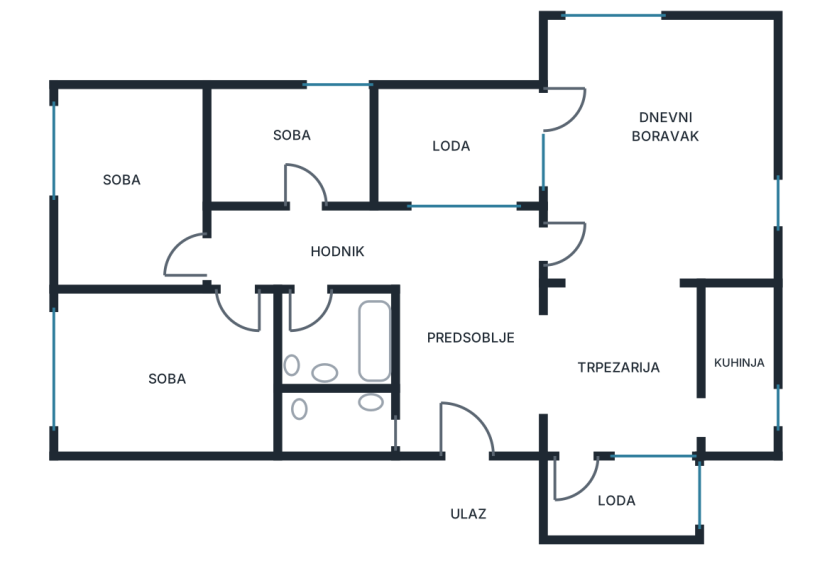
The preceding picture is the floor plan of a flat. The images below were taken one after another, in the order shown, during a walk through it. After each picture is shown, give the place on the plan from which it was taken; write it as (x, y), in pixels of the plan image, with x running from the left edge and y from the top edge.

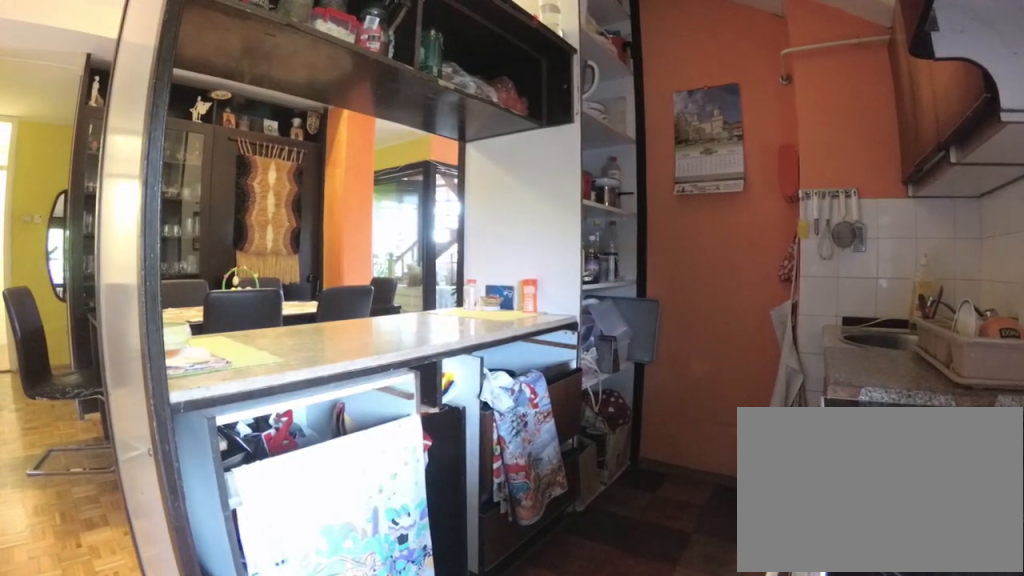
(746, 449)
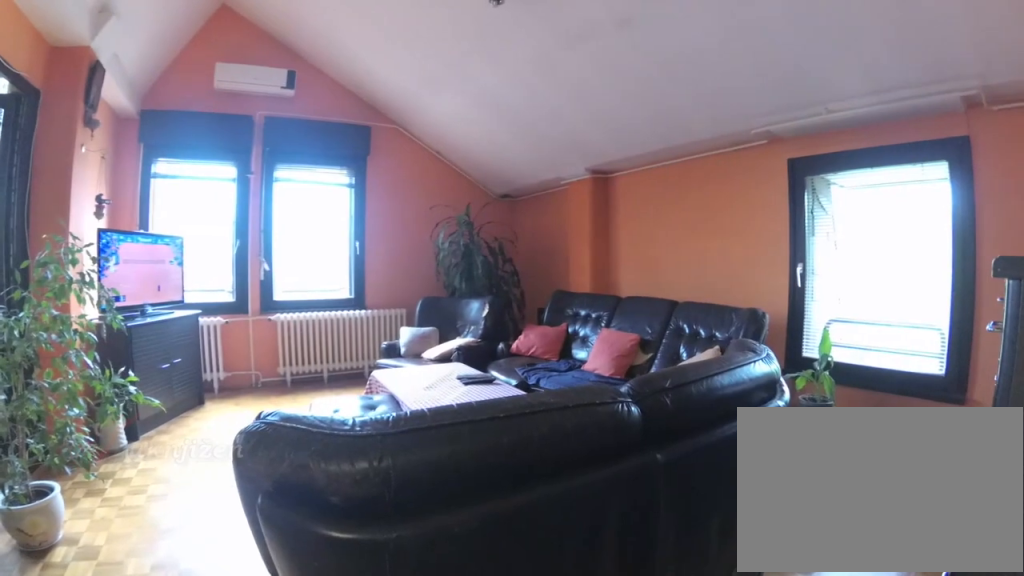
(655, 286)
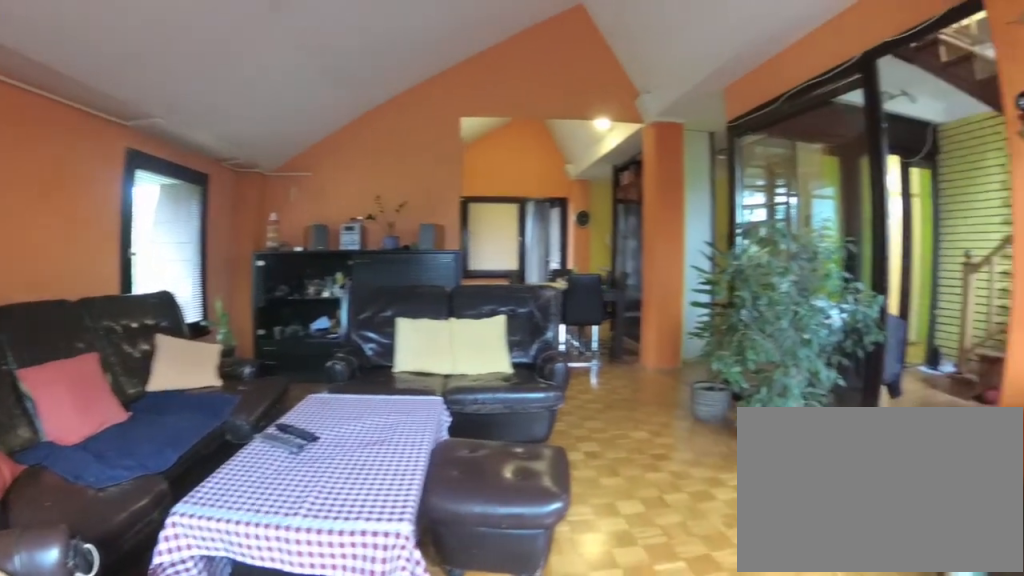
(642, 69)
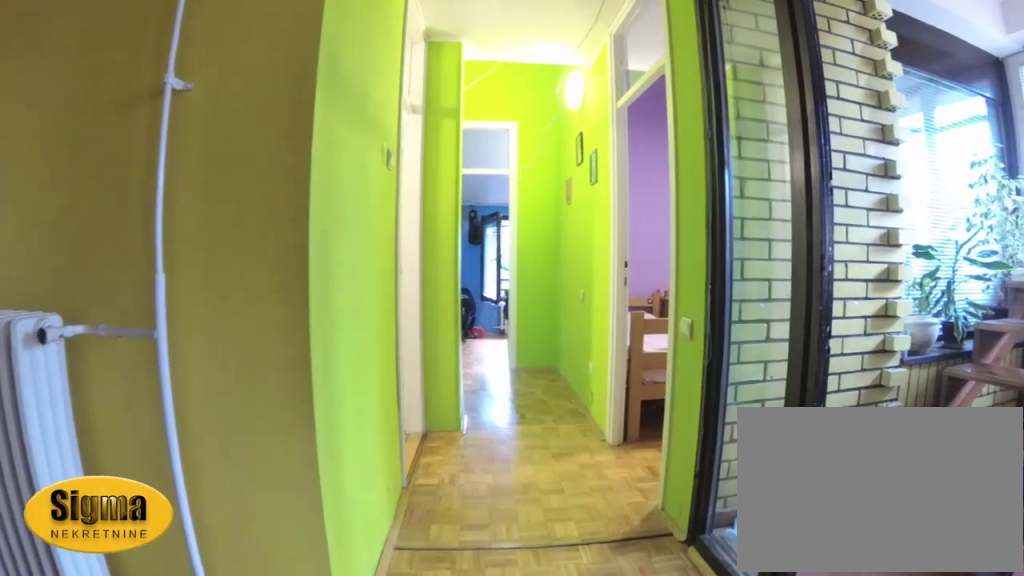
(468, 241)
